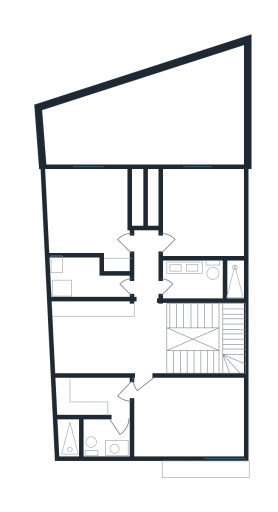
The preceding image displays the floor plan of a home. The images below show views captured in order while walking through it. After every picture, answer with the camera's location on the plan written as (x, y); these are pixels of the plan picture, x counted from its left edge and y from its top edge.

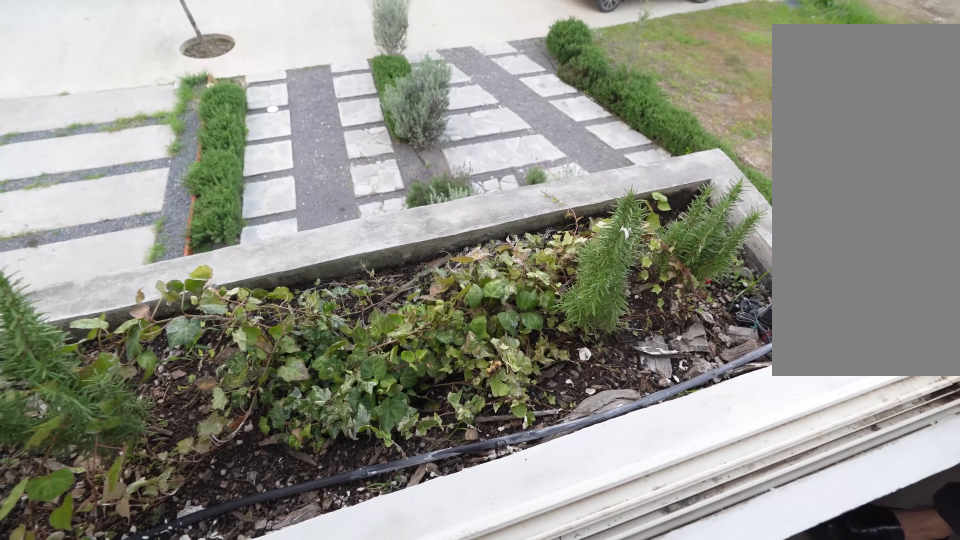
(191, 447)
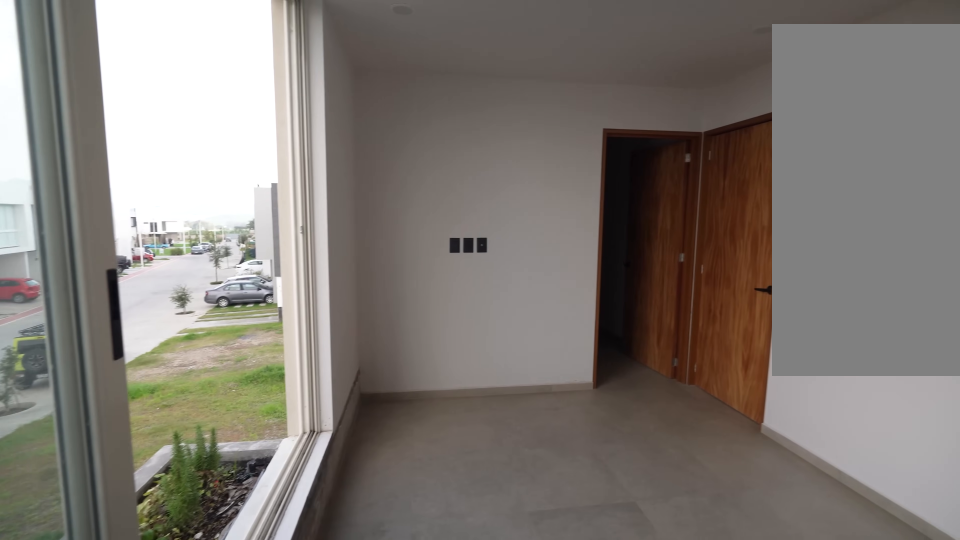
(225, 442)
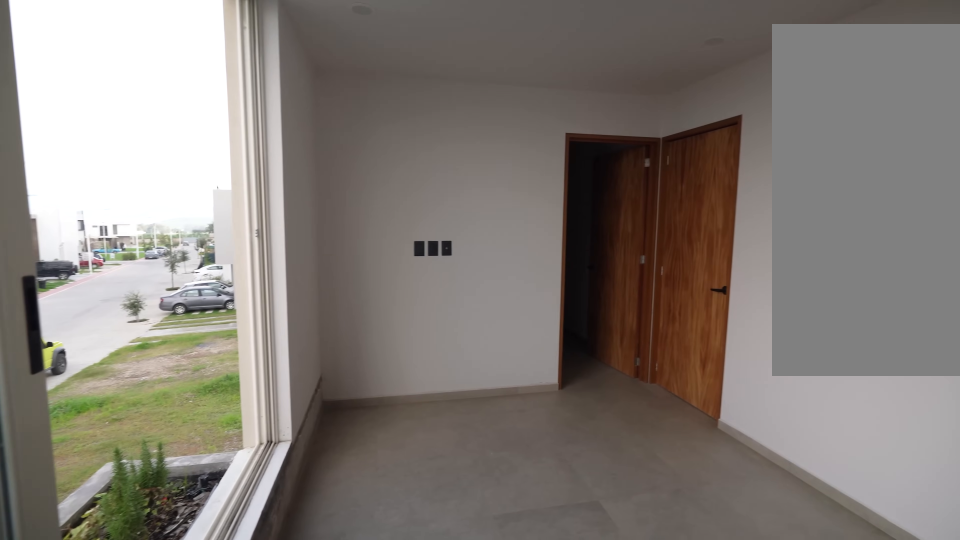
(225, 442)
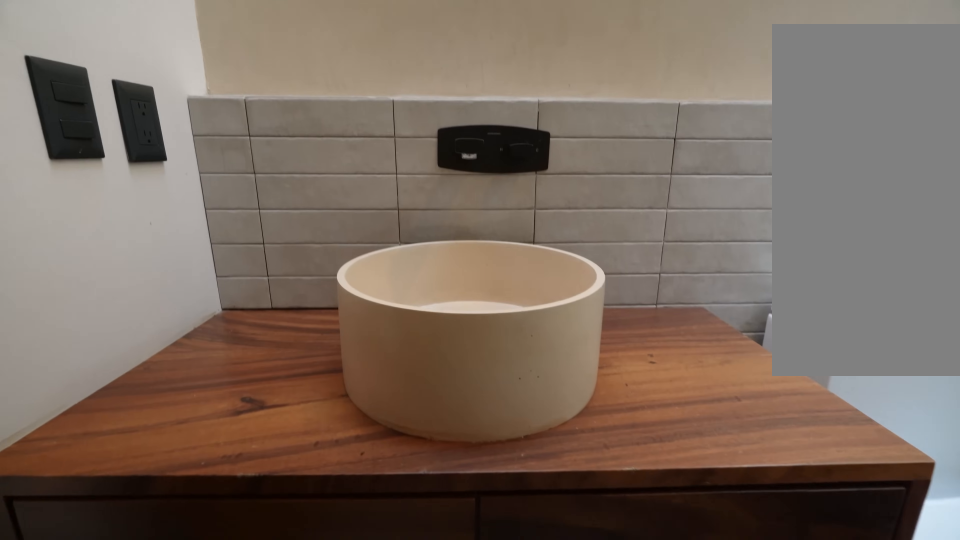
(119, 429)
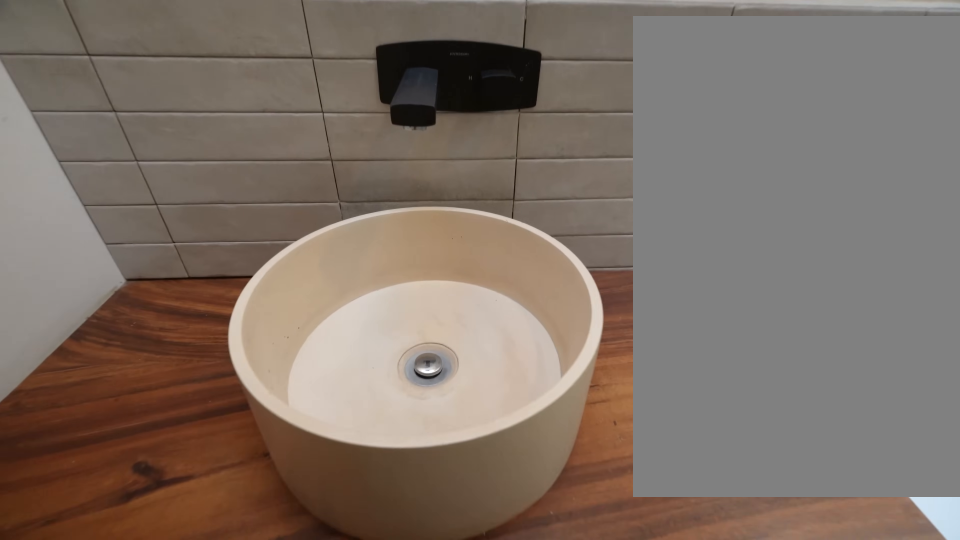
(111, 431)
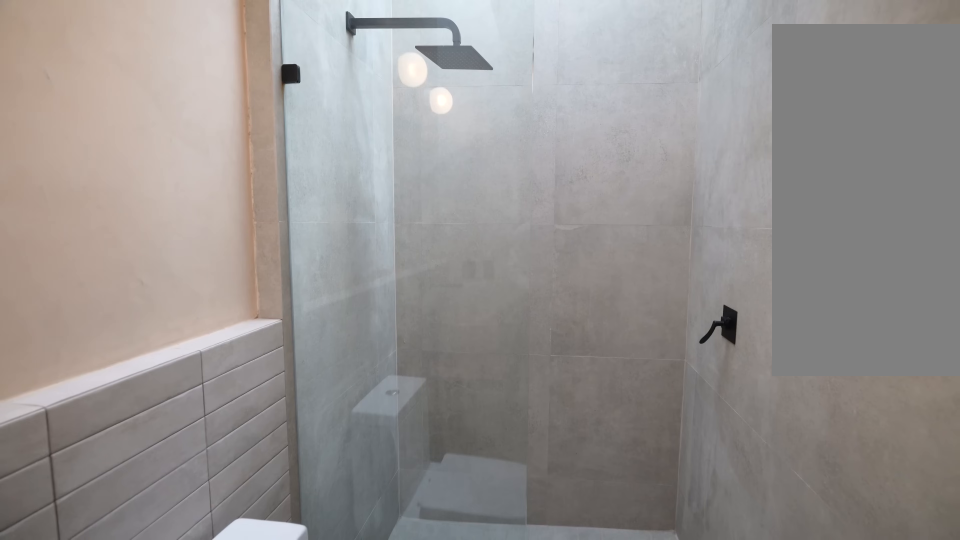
(110, 425)
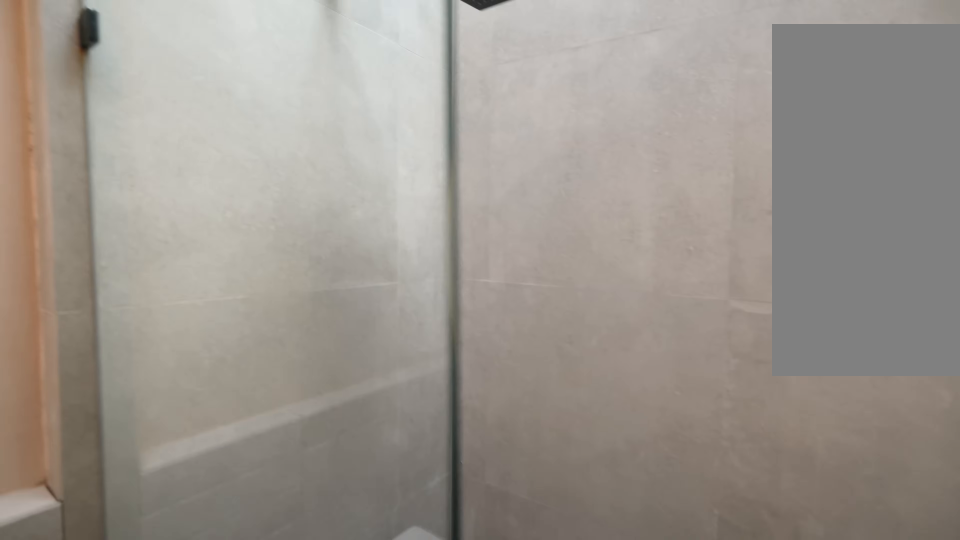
(77, 431)
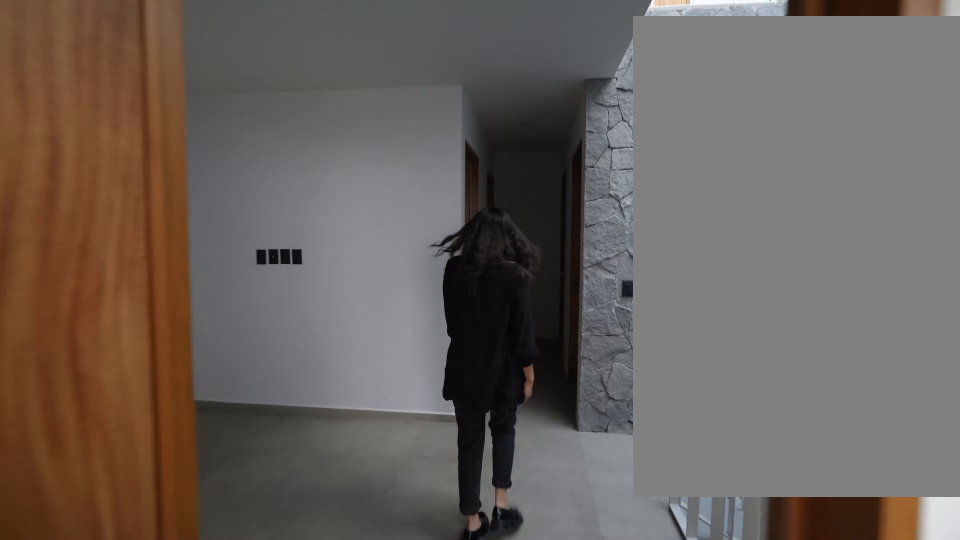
(143, 363)
